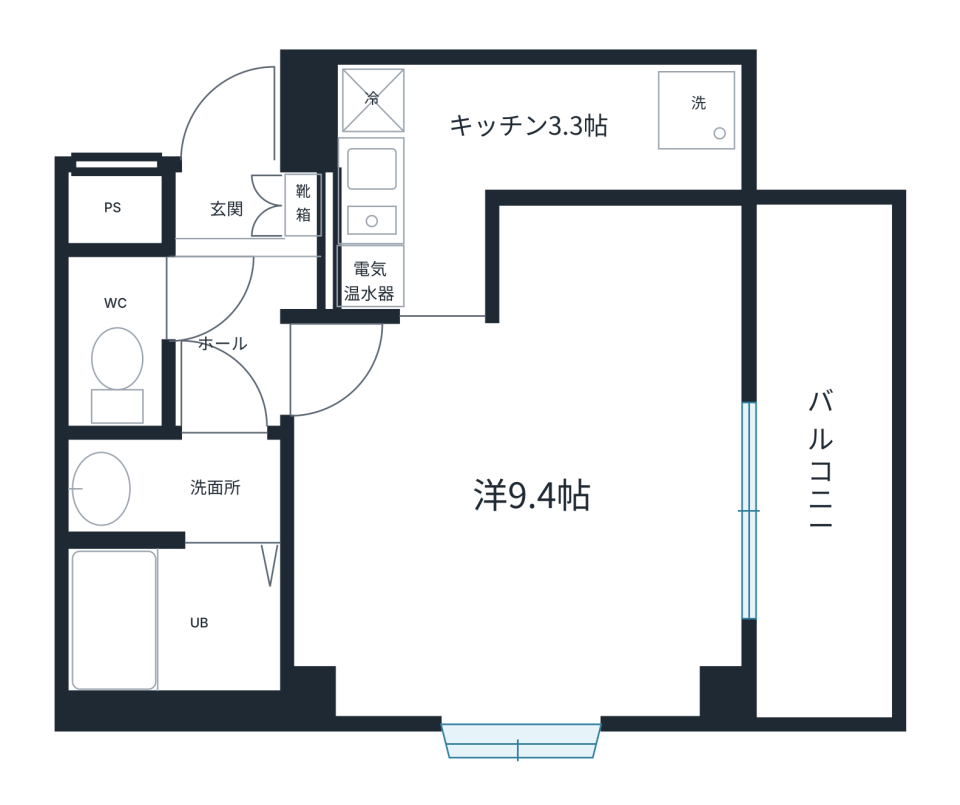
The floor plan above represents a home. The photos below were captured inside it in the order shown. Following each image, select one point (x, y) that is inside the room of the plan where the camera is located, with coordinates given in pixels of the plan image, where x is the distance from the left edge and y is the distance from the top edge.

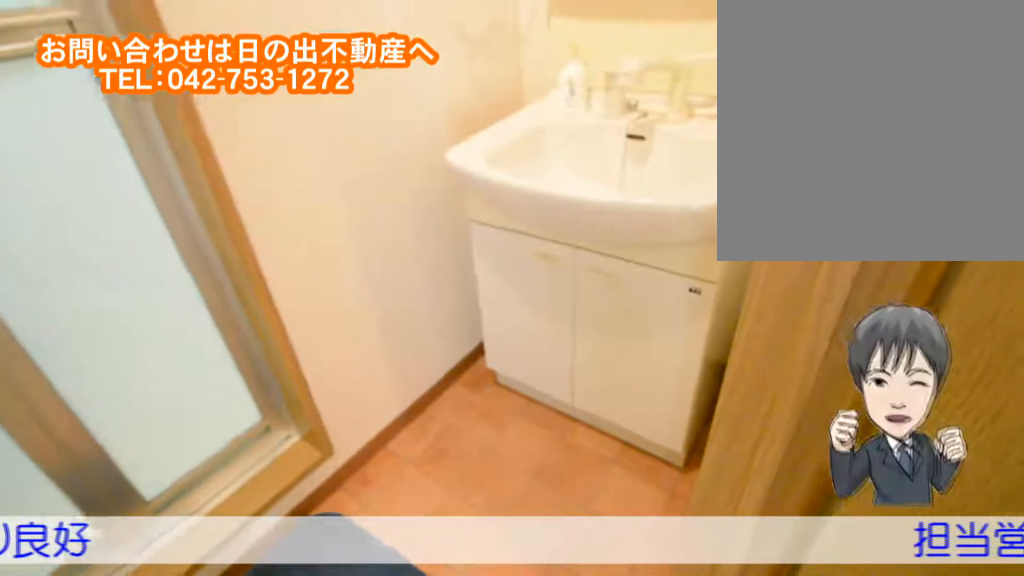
(167, 490)
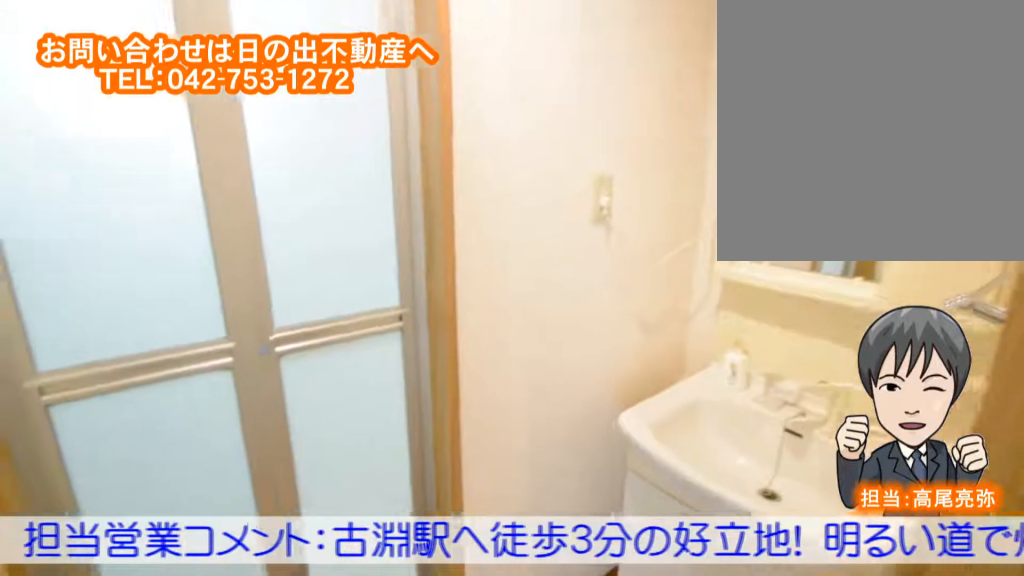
(165, 490)
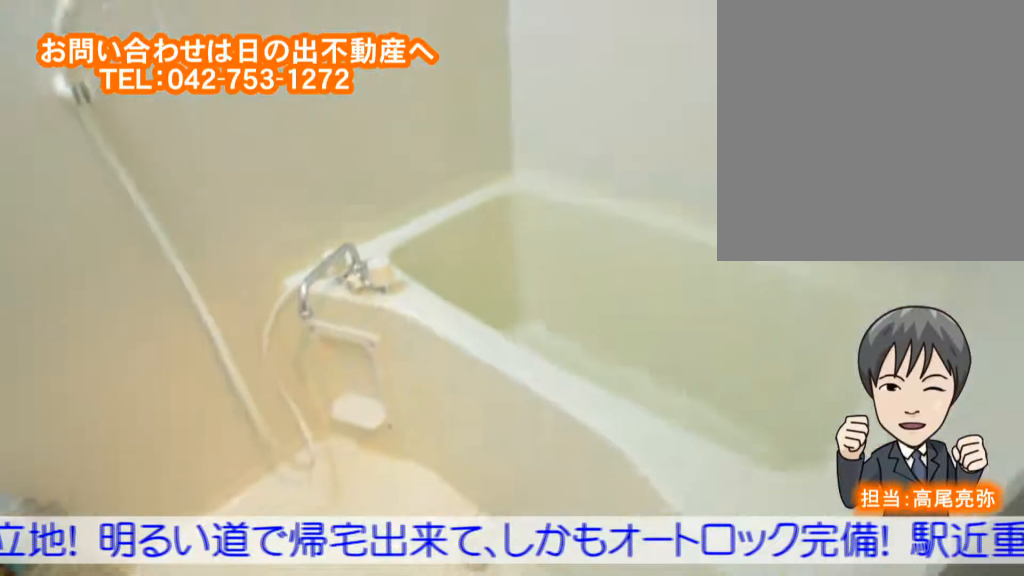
(157, 611)
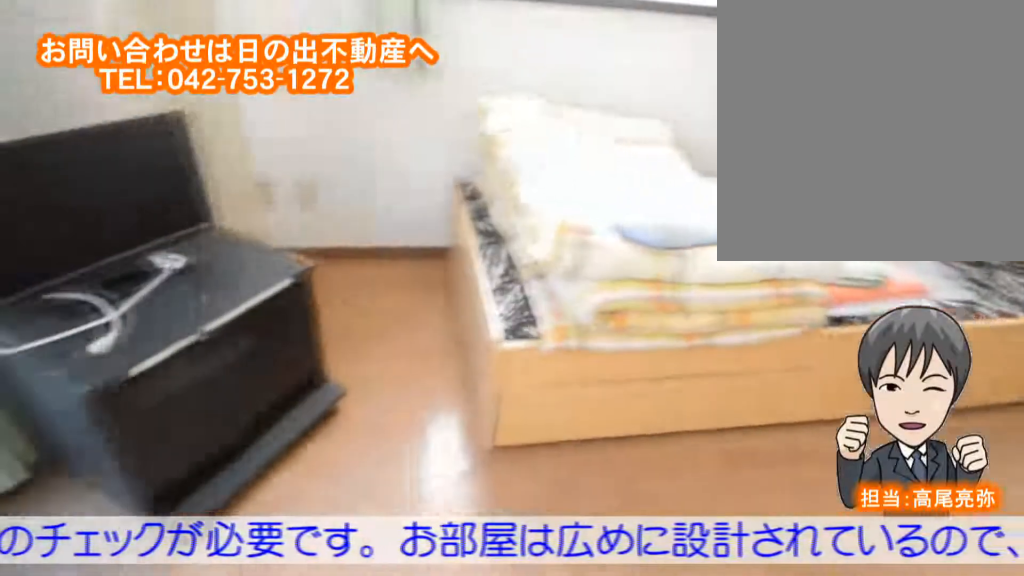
(544, 550)
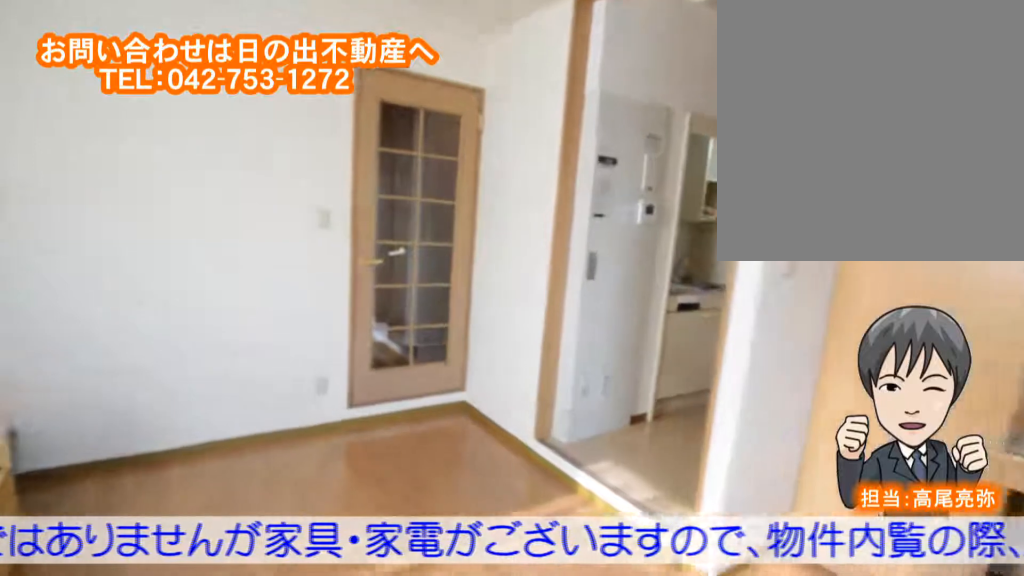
(543, 551)
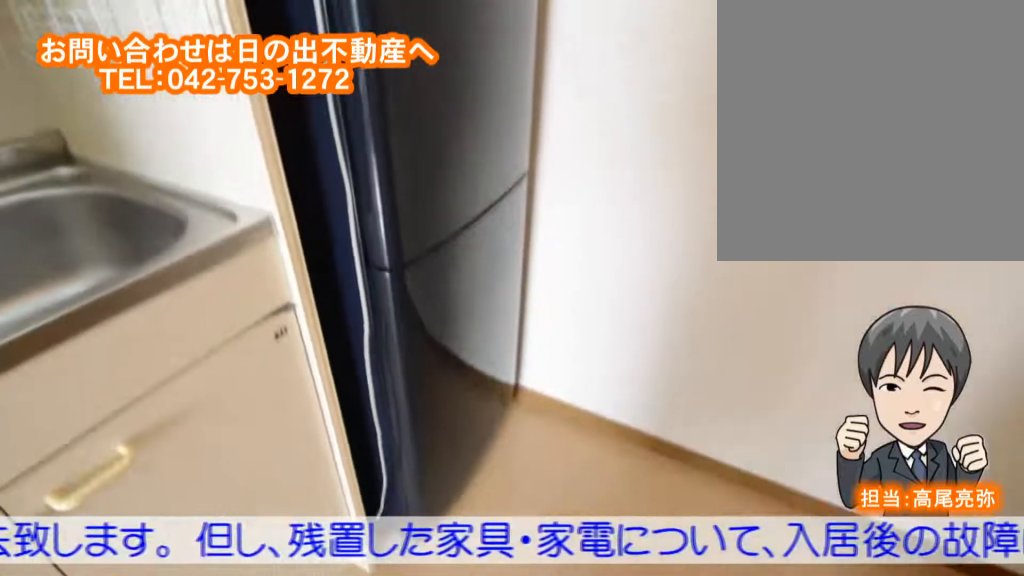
(480, 141)
